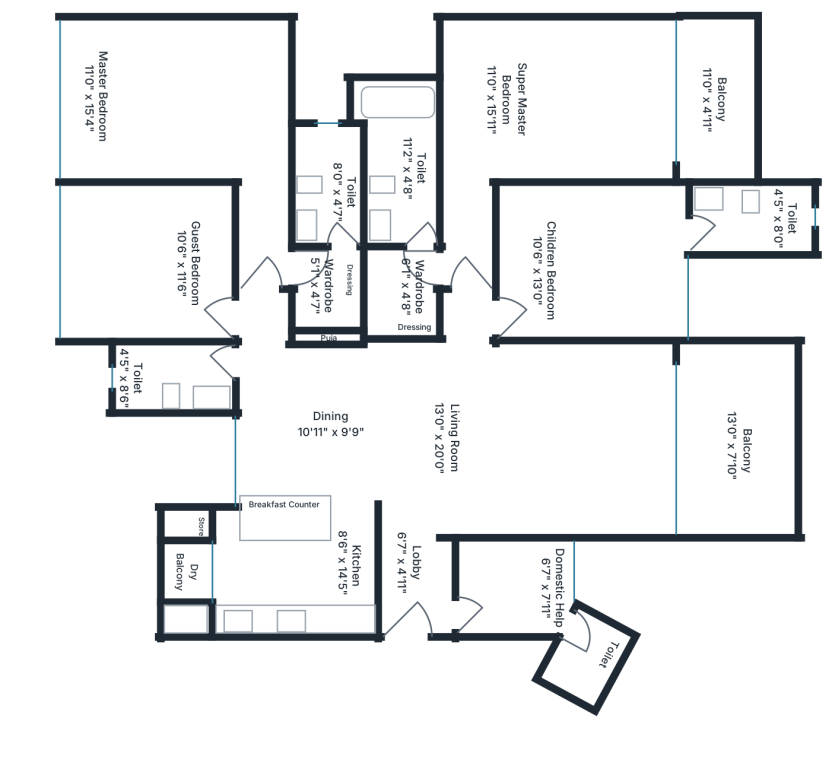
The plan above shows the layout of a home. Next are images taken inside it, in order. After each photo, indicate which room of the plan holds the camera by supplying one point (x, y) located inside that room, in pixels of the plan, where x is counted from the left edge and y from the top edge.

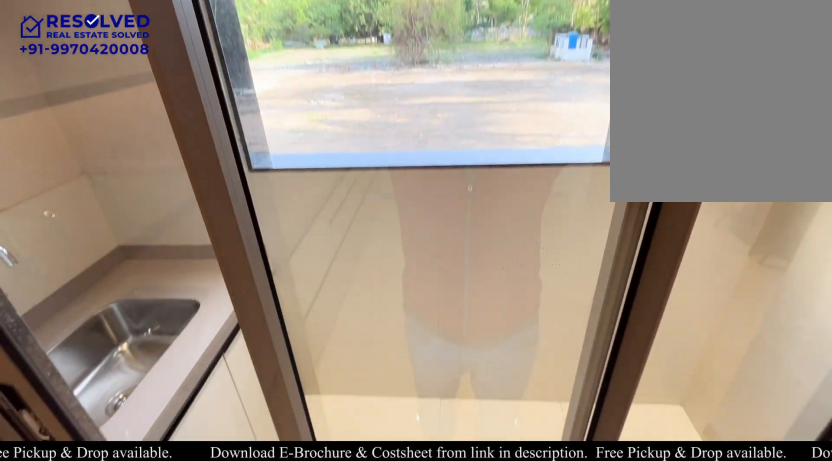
(187, 574)
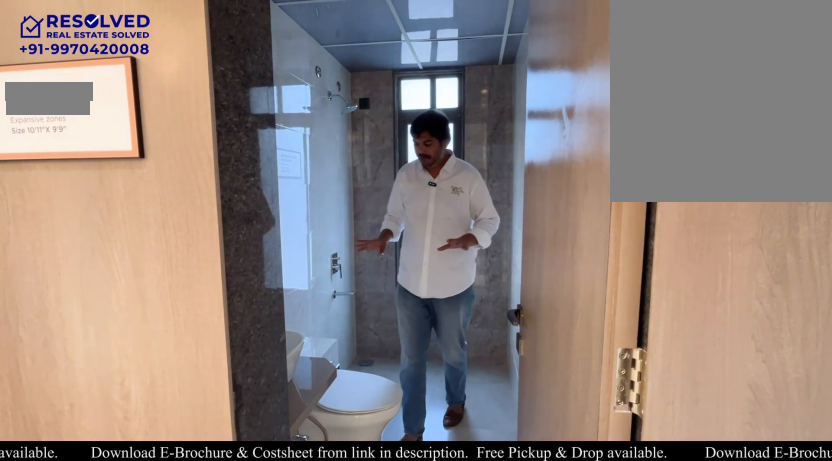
(173, 377)
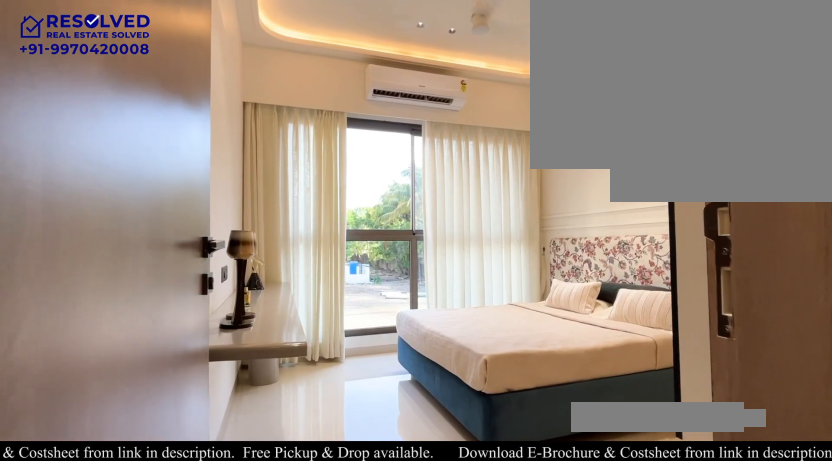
(151, 261)
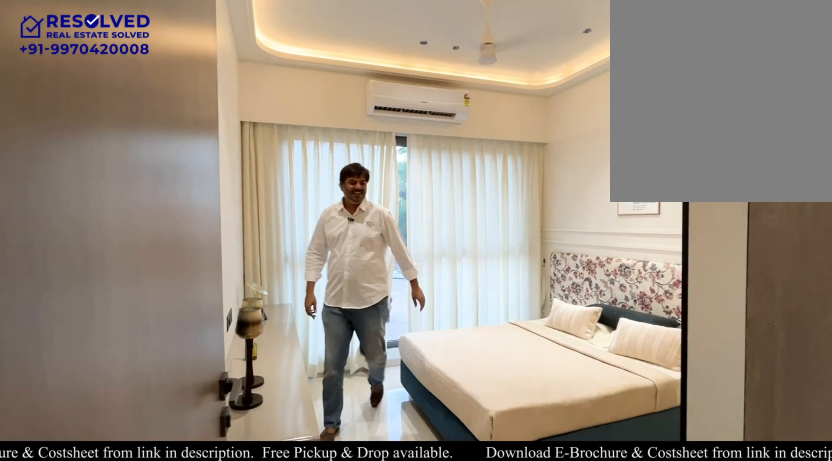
(151, 261)
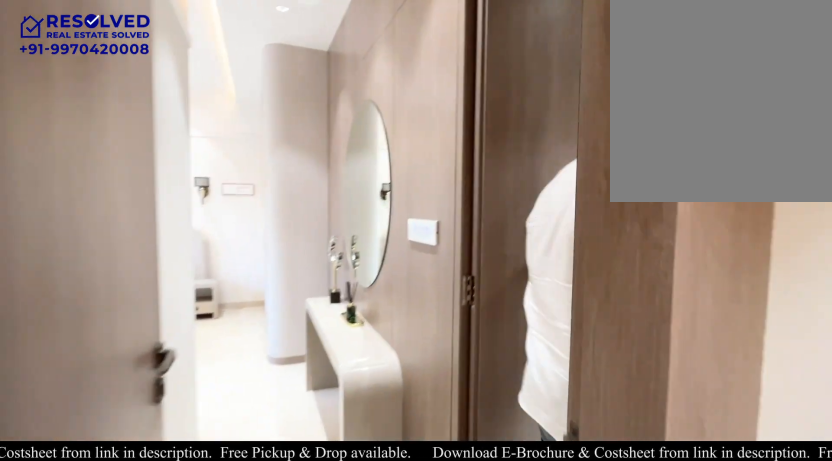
(328, 289)
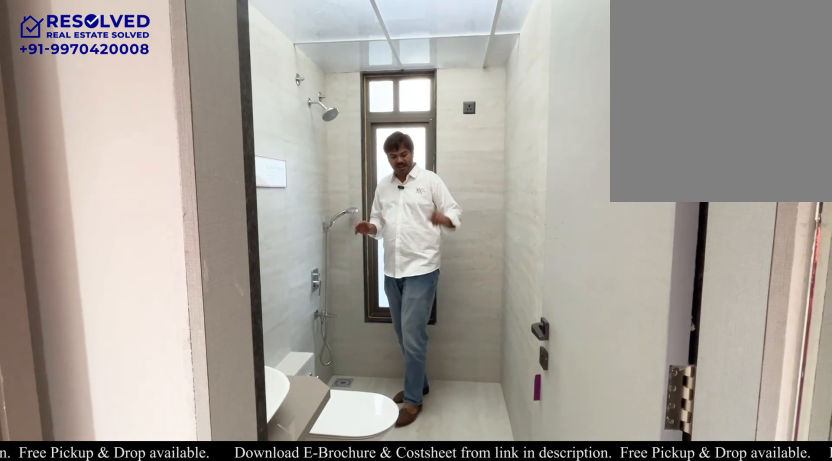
(328, 186)
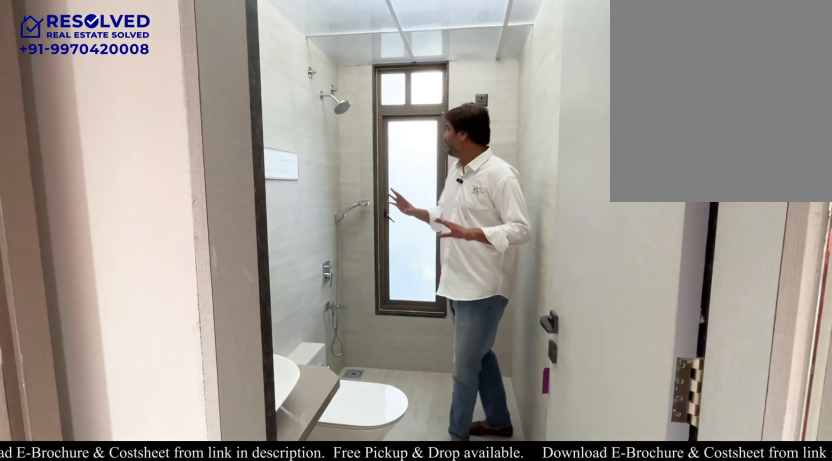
(328, 186)
